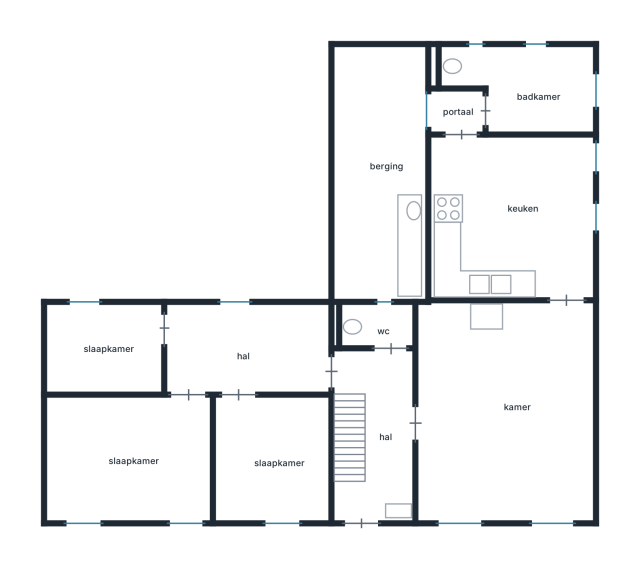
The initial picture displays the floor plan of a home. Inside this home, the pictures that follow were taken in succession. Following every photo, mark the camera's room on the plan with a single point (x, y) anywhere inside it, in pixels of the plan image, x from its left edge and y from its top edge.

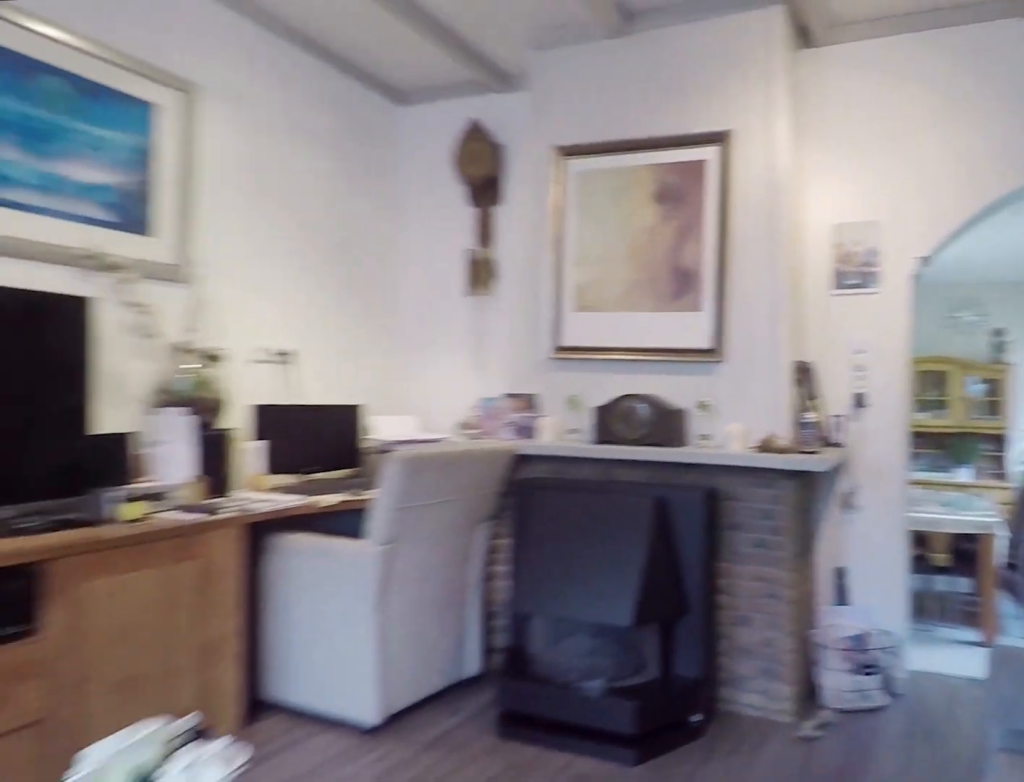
(504, 415)
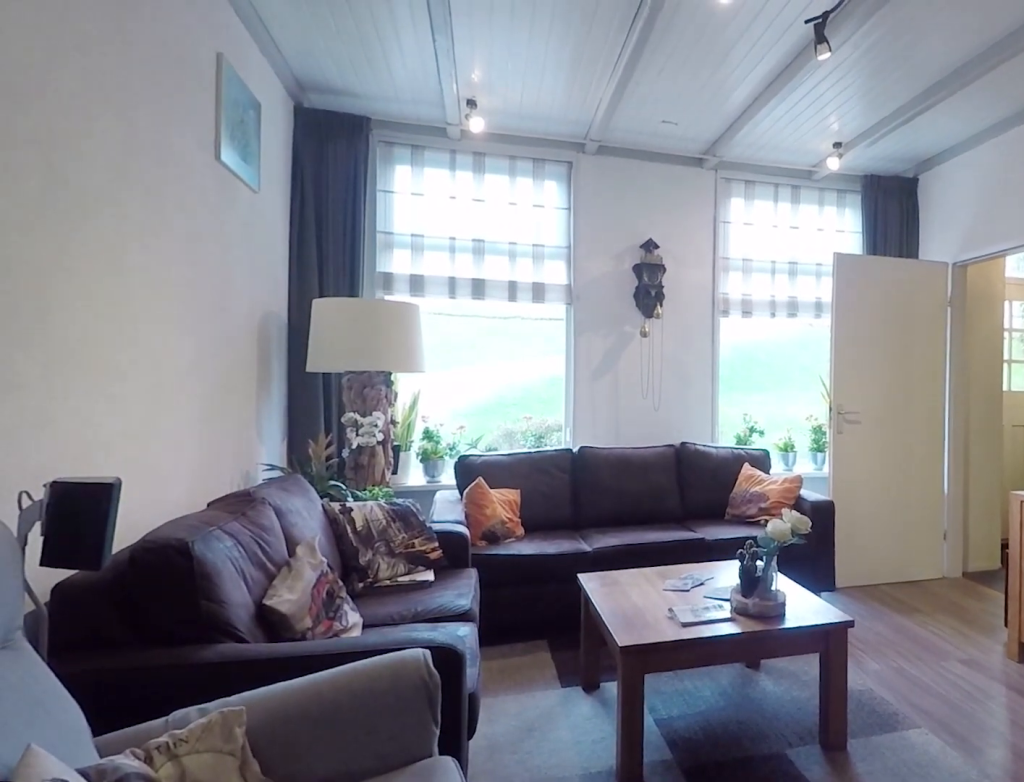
(504, 415)
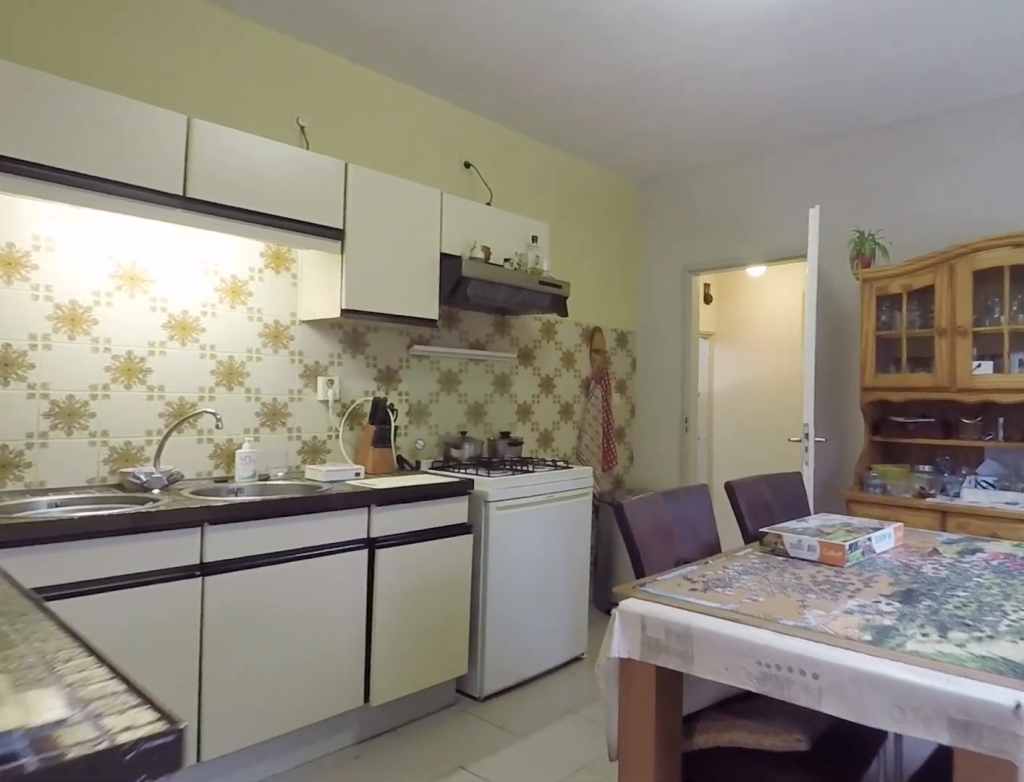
(510, 219)
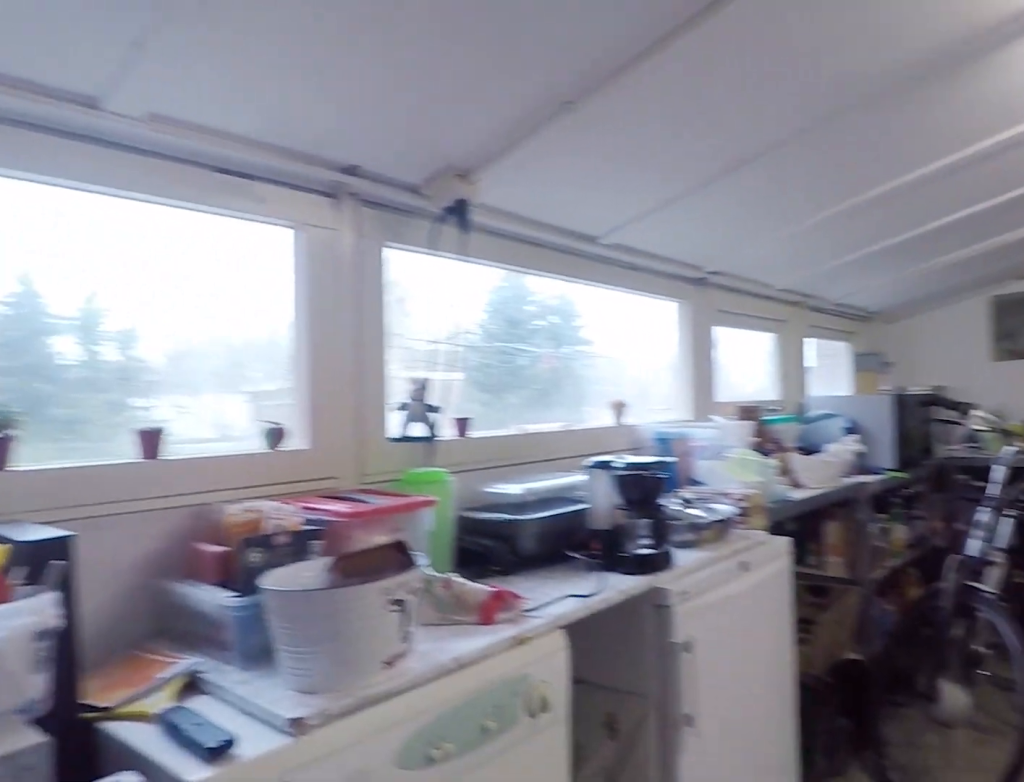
(410, 245)
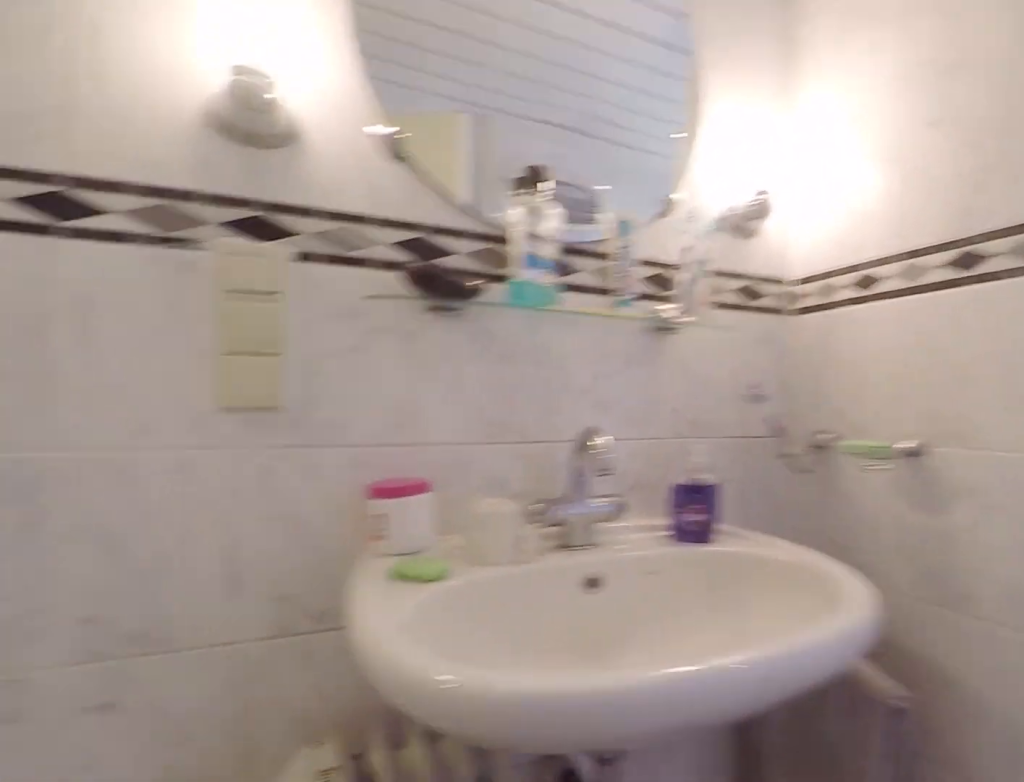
(527, 87)
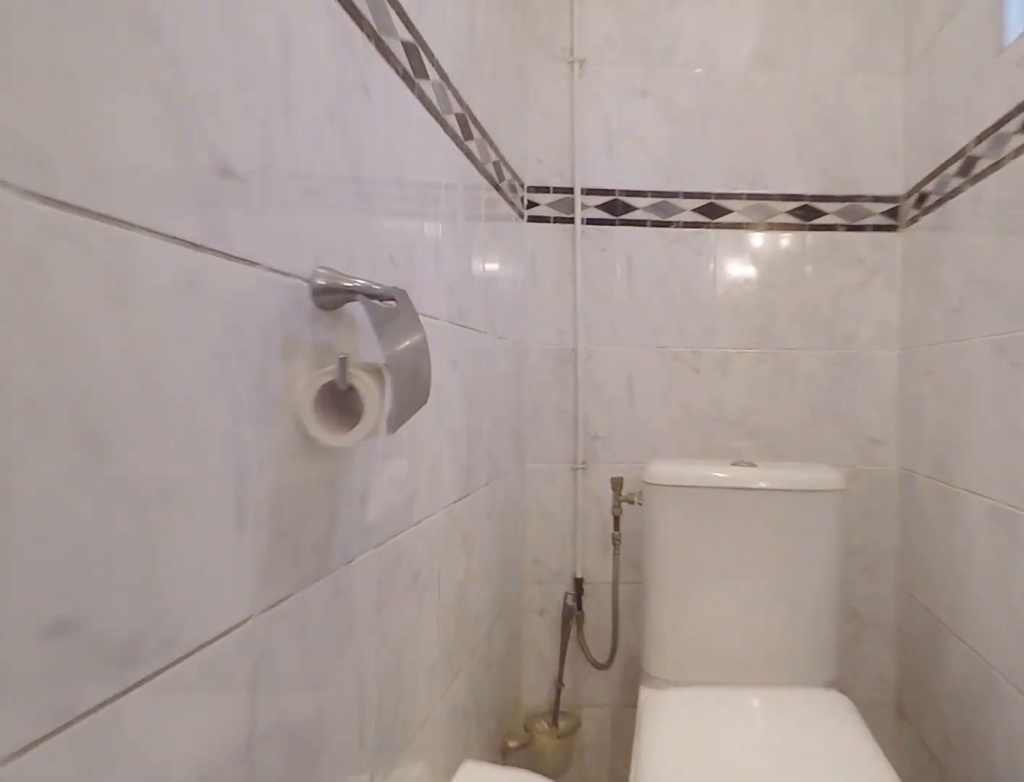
(527, 87)
